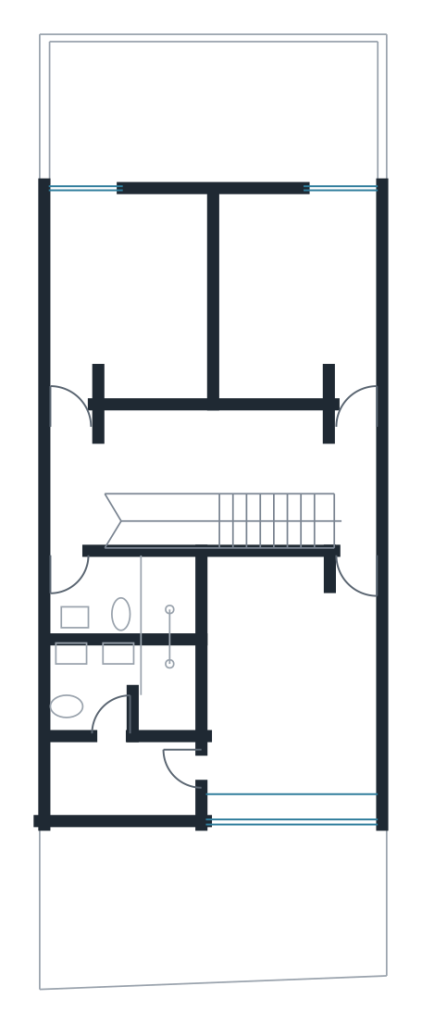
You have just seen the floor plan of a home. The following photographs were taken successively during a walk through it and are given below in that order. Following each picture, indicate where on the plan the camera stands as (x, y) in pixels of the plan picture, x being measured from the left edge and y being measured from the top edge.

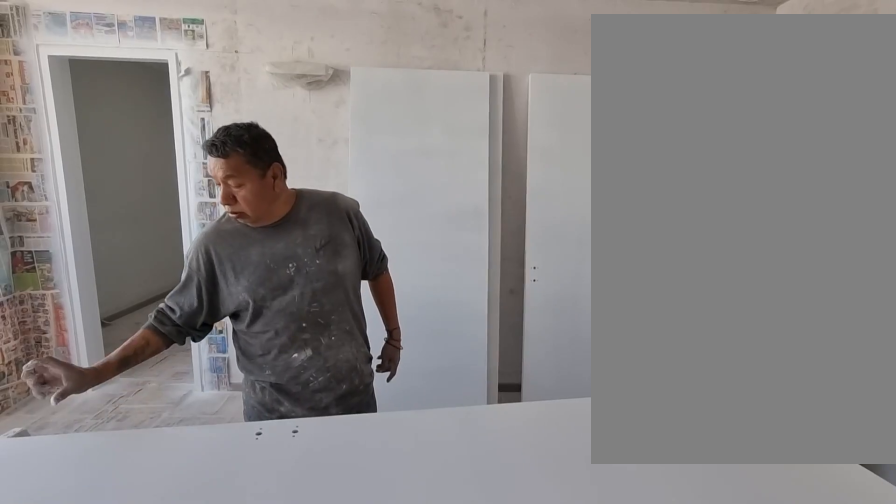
(347, 614)
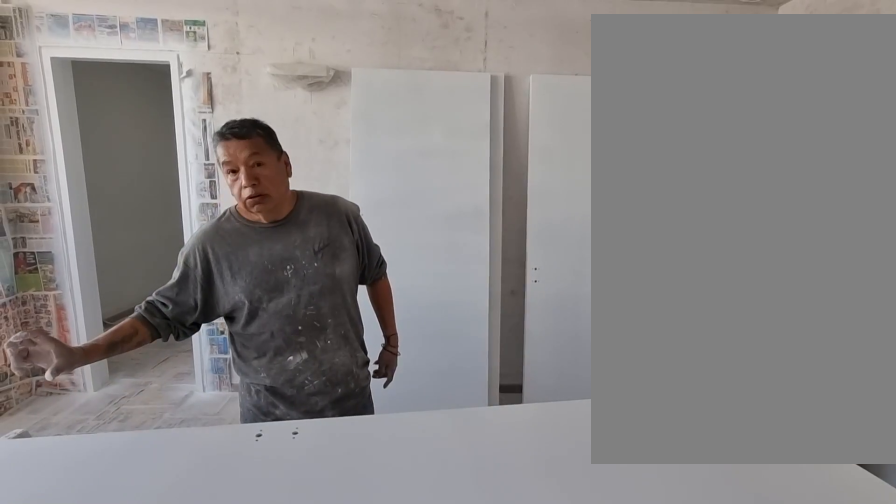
(347, 614)
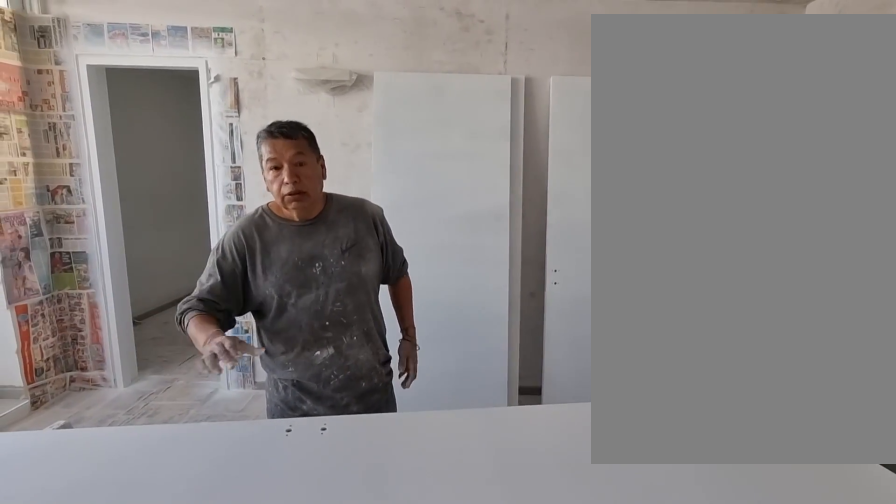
(347, 614)
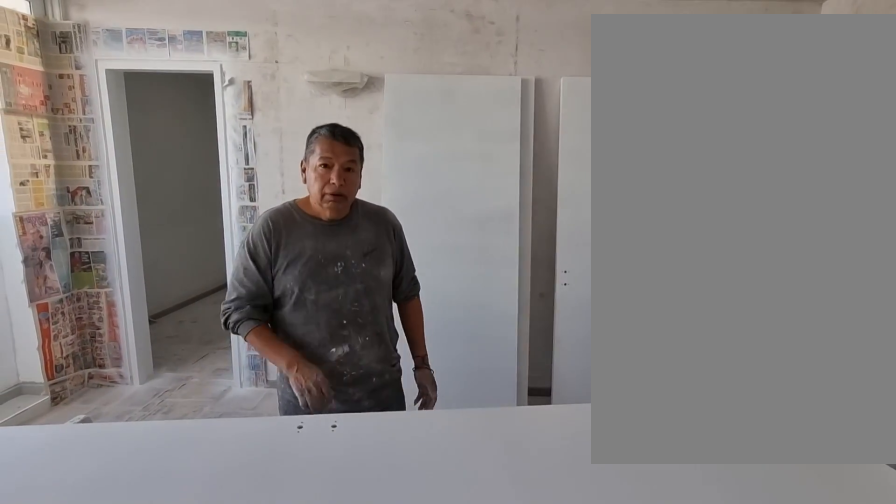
(345, 709)
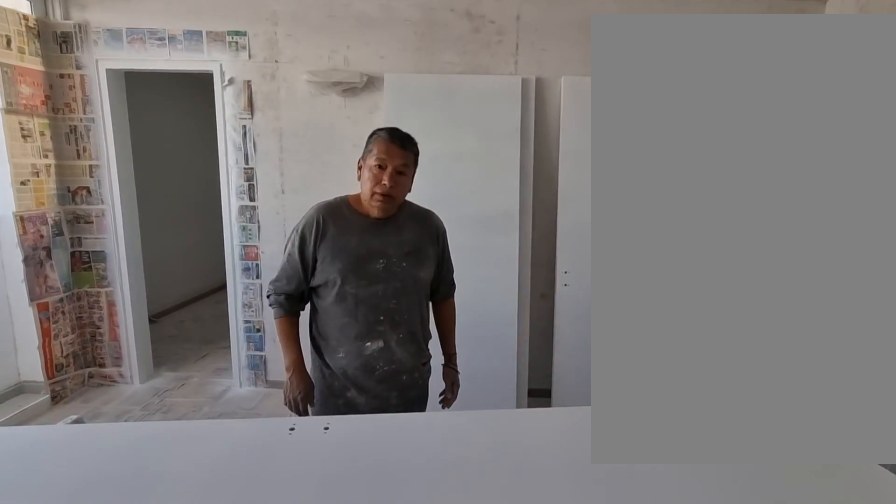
(341, 655)
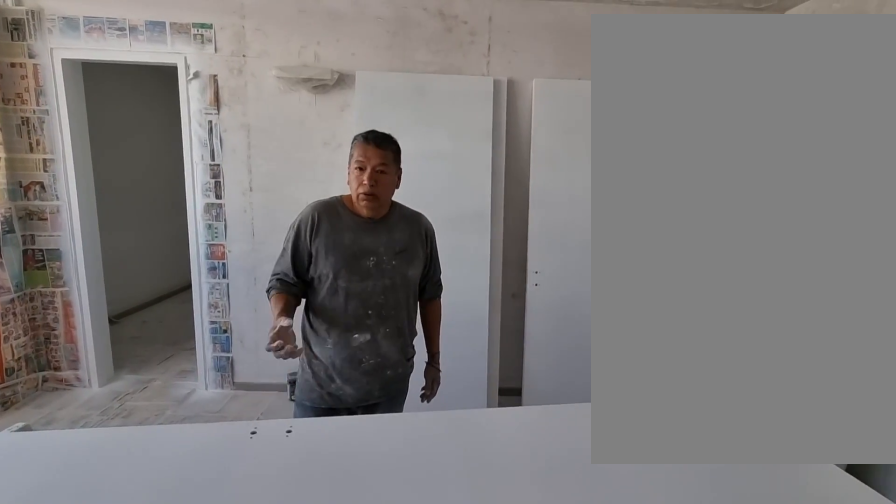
(341, 653)
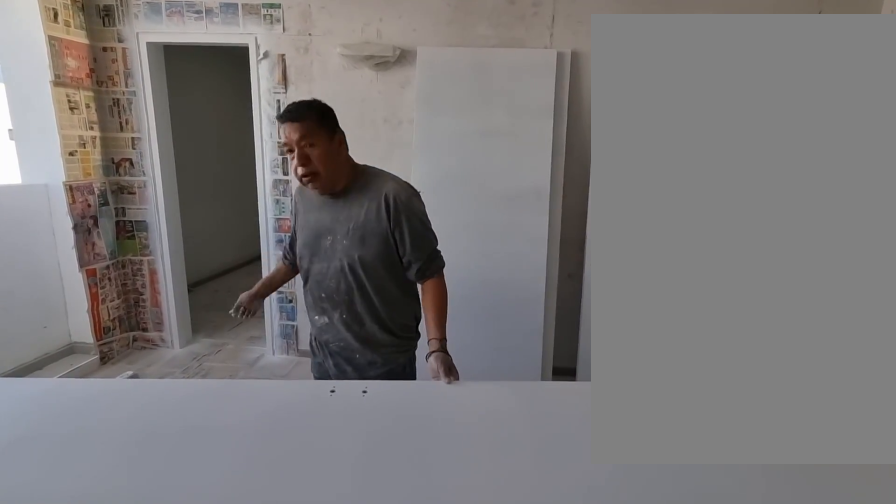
(342, 652)
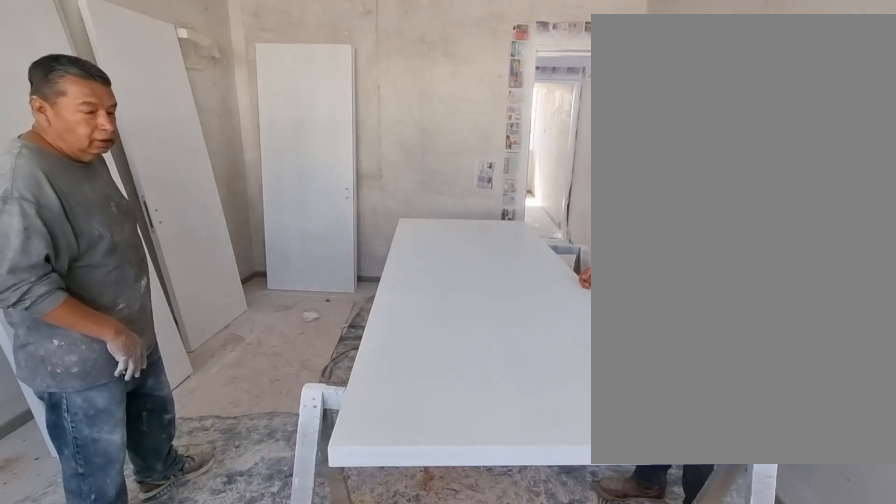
(296, 747)
